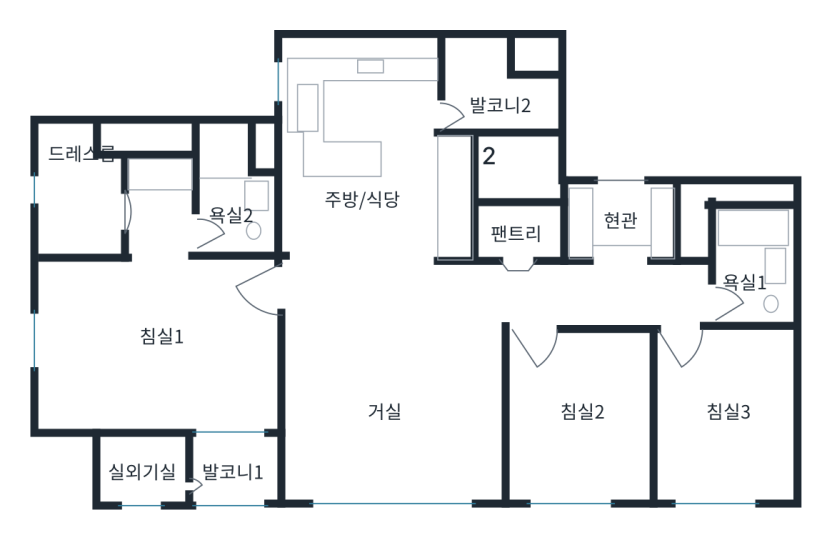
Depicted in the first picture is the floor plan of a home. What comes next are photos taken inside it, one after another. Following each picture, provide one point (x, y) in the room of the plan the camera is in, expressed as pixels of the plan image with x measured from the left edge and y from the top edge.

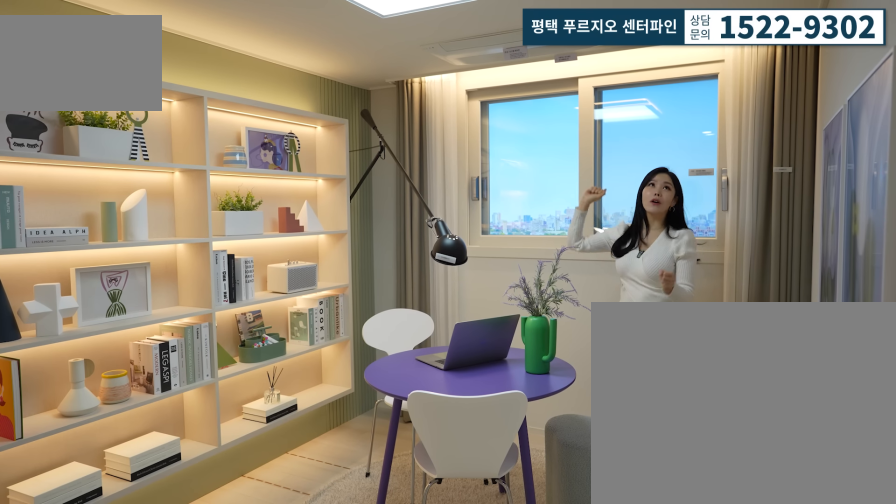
(577, 409)
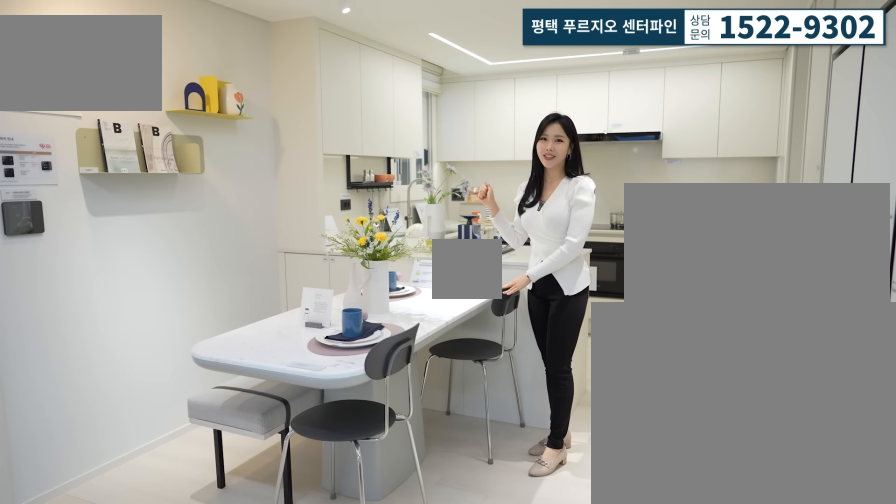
(379, 163)
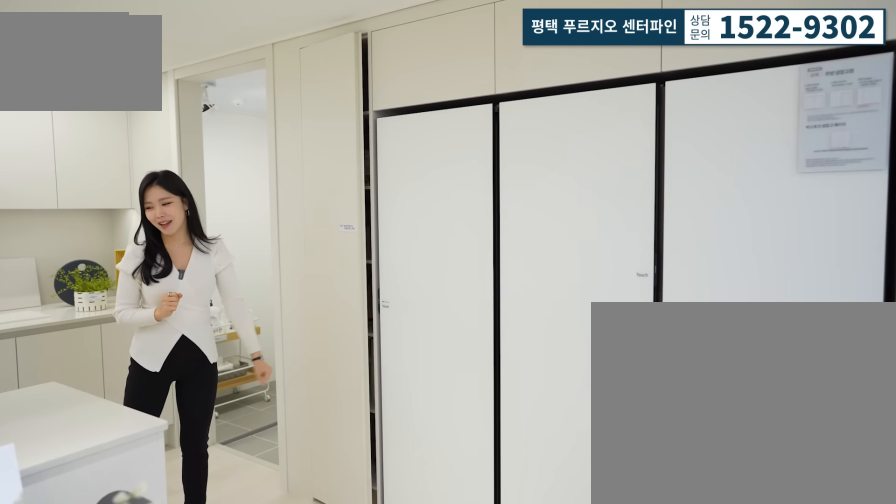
(378, 163)
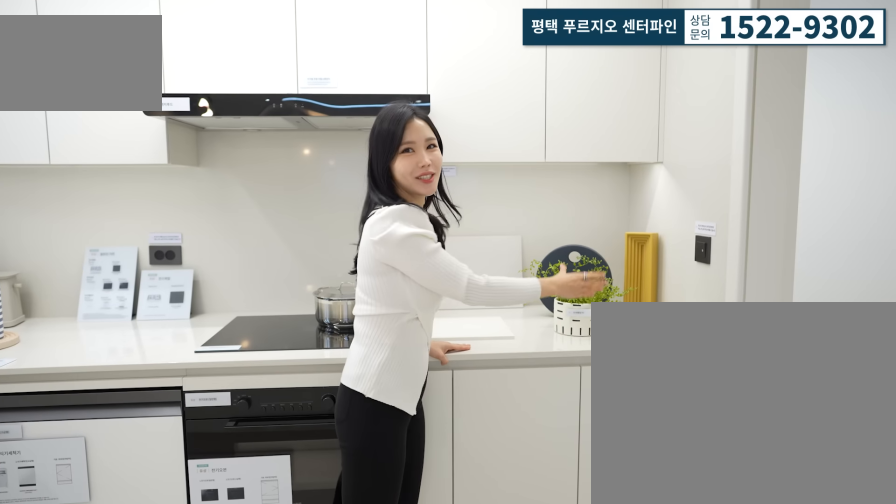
(379, 163)
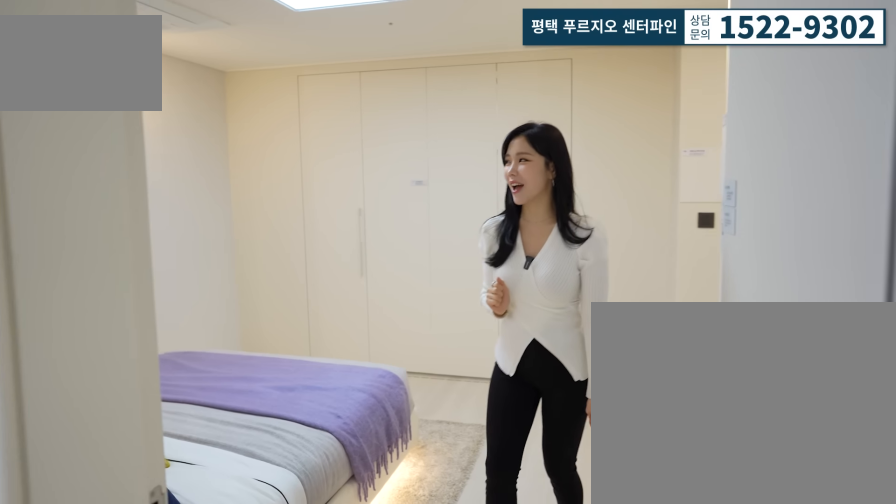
(157, 333)
